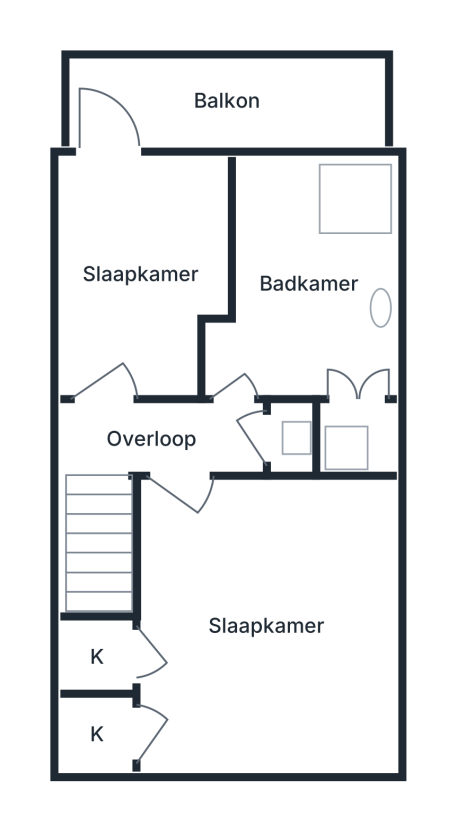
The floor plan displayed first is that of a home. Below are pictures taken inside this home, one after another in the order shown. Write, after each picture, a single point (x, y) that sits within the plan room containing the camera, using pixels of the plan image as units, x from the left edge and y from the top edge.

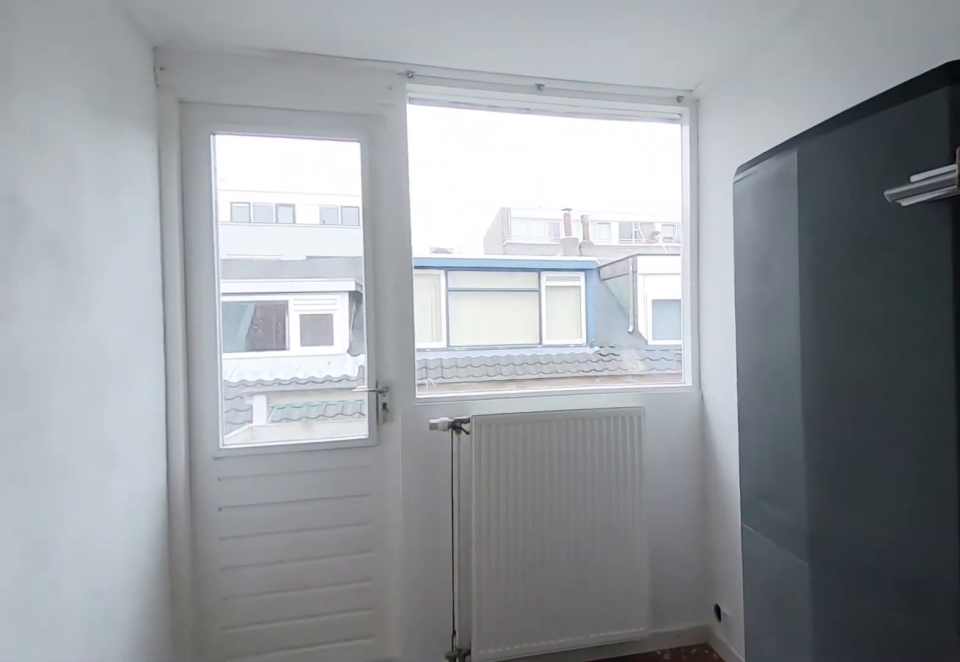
(145, 219)
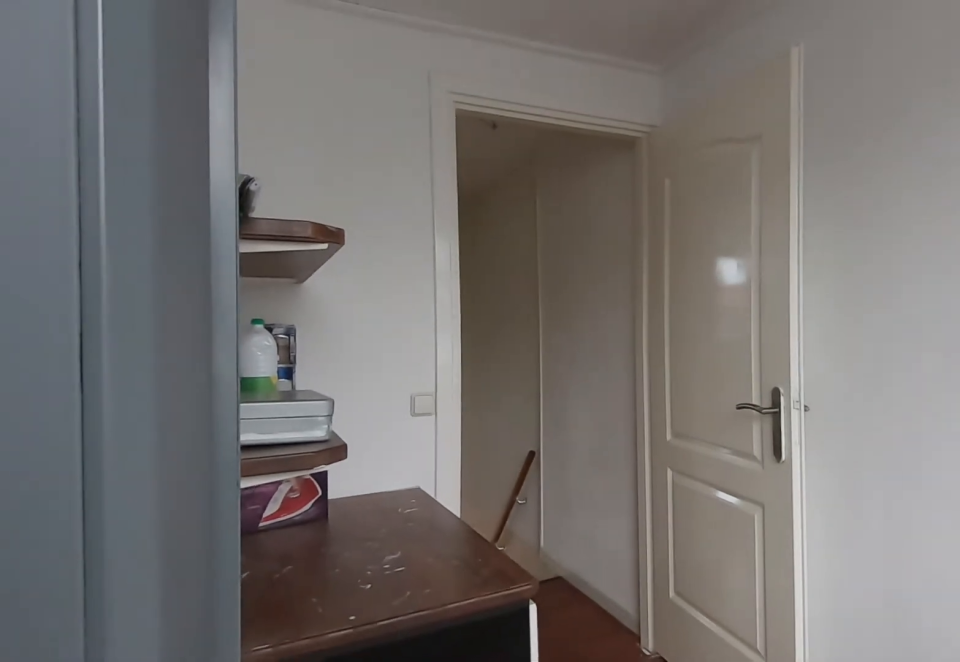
(145, 219)
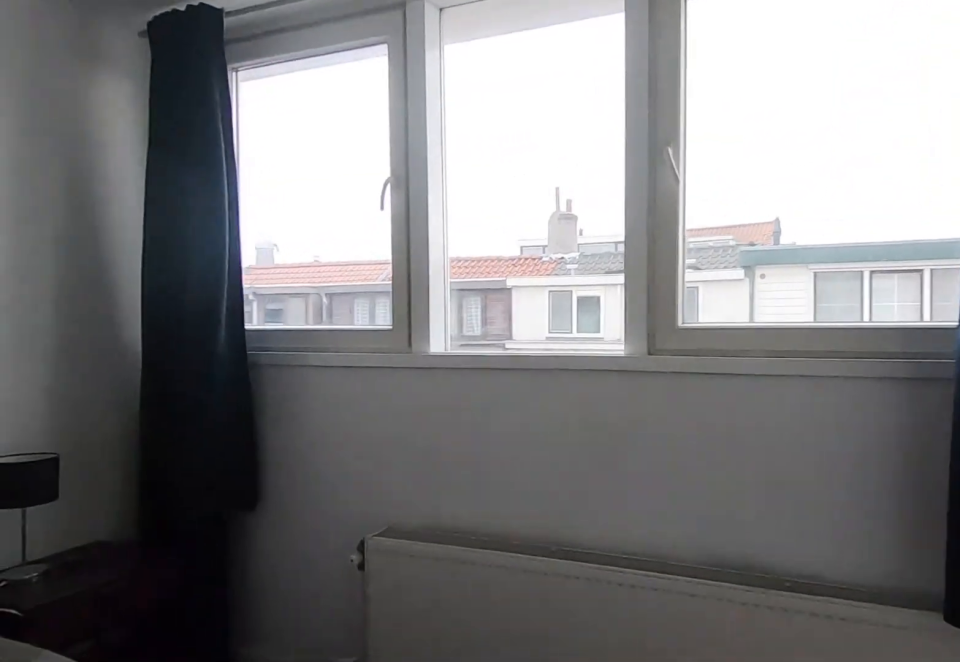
(377, 696)
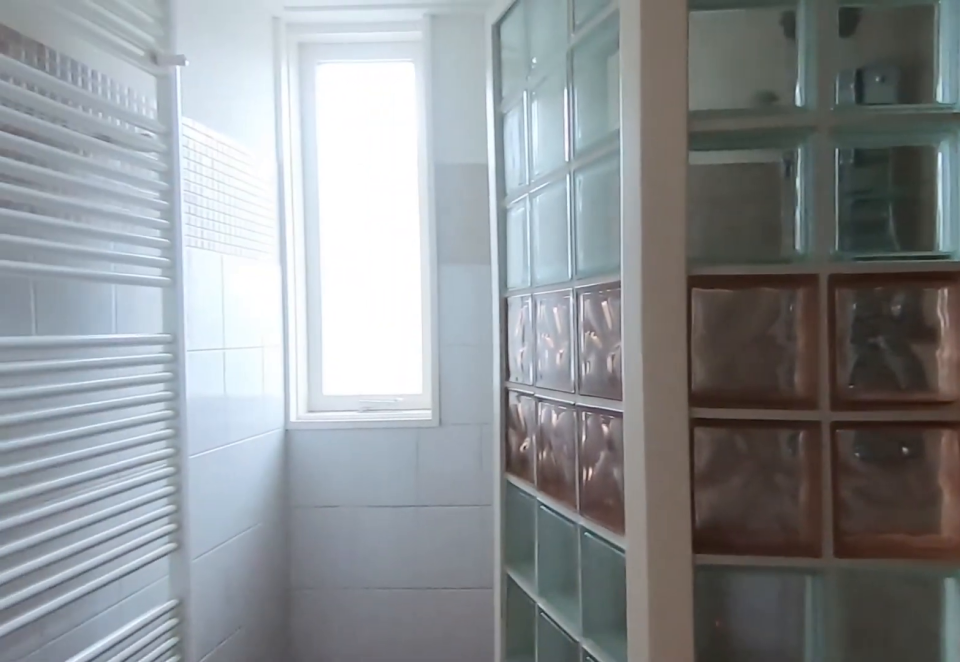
(295, 212)
